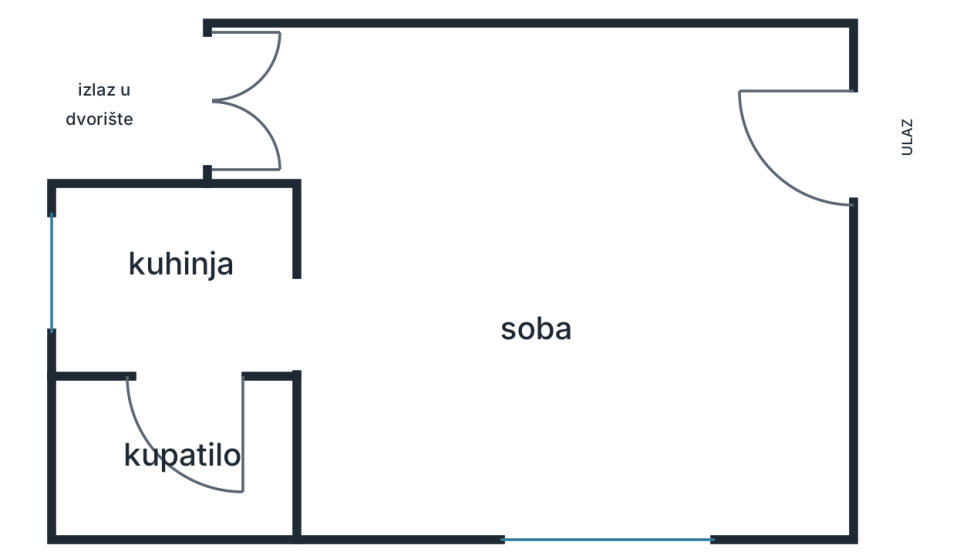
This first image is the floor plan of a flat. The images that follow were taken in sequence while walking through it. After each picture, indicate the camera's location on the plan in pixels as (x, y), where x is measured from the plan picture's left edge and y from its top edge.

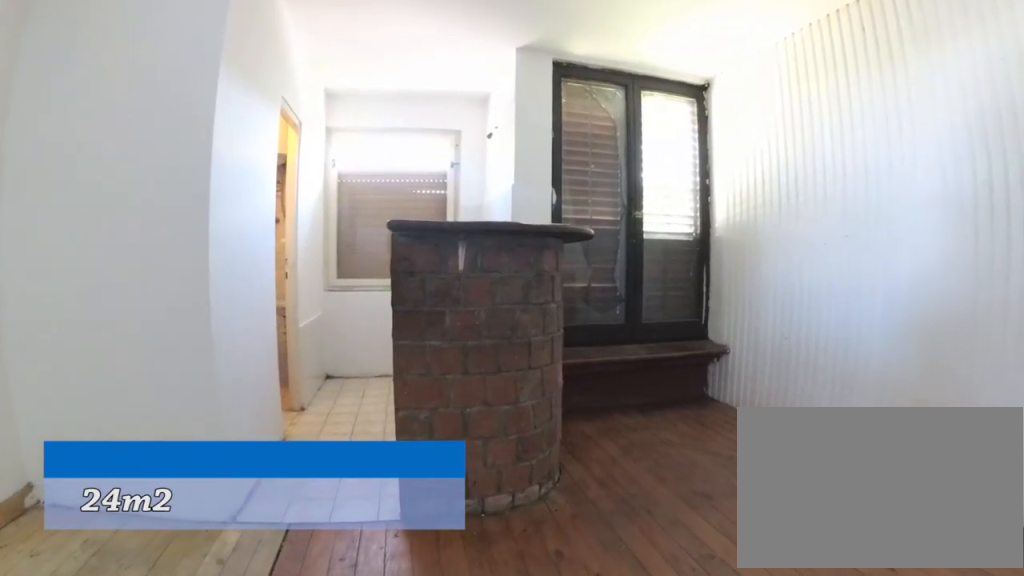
(500, 319)
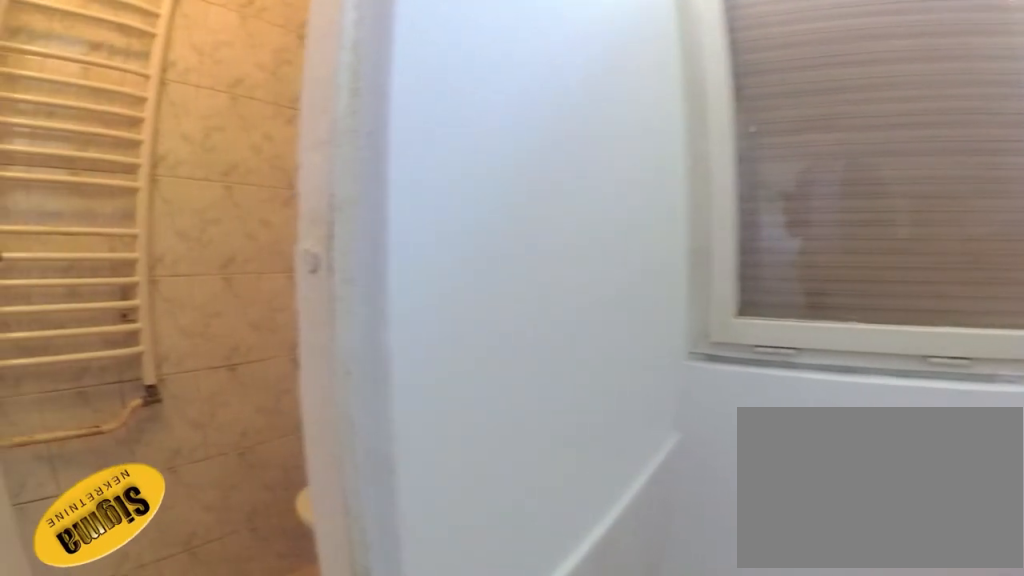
(239, 327)
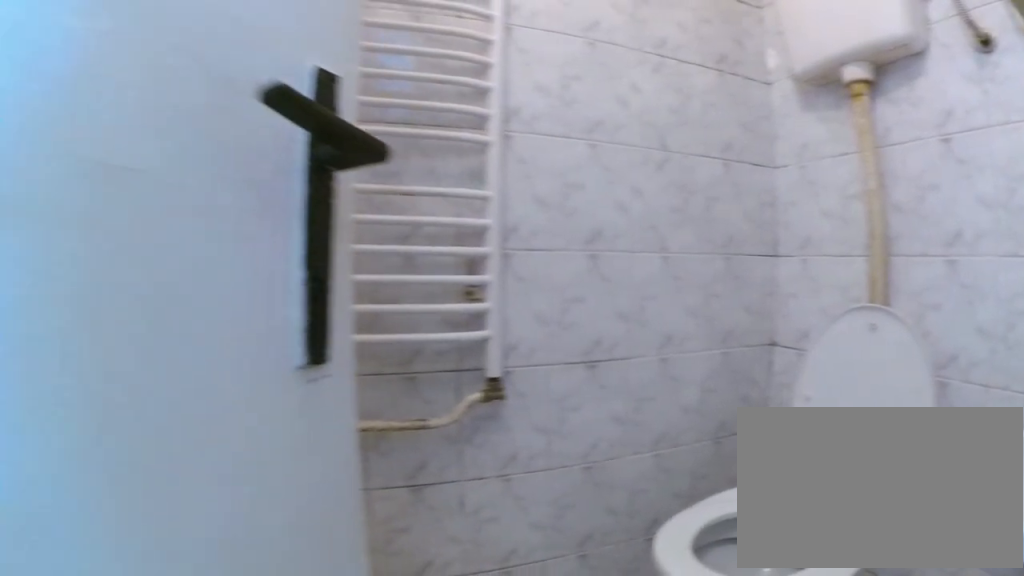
(204, 389)
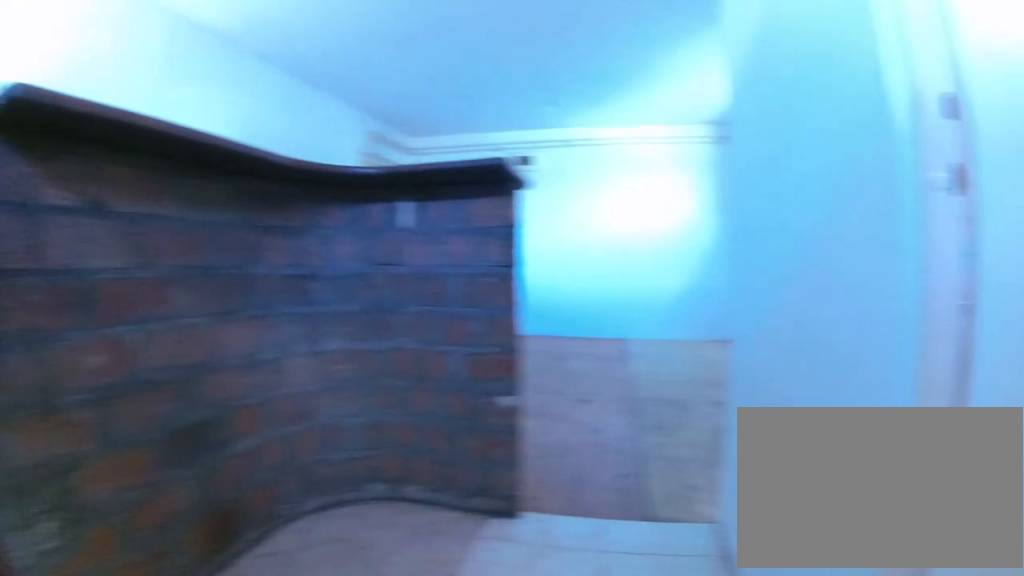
(178, 332)
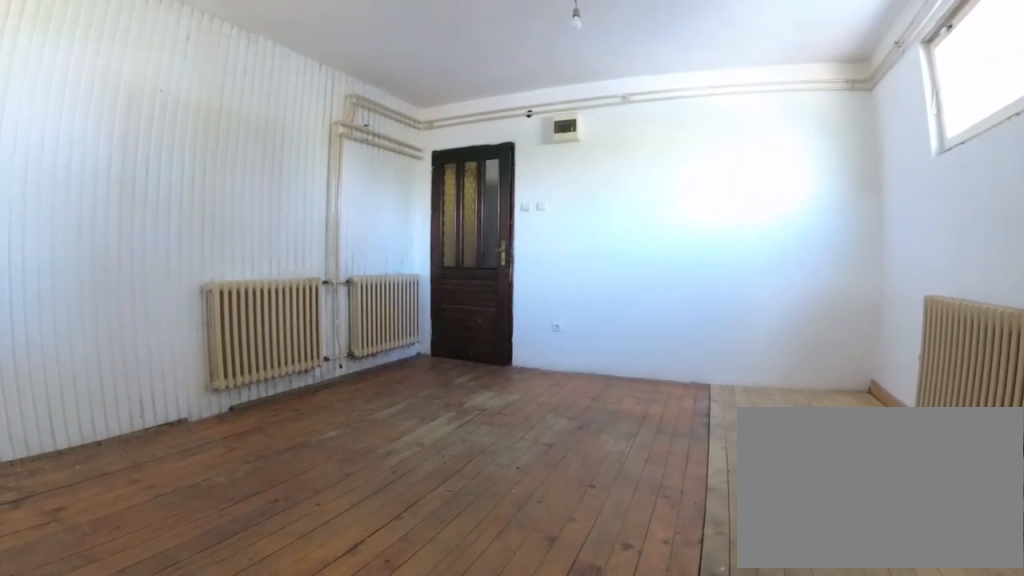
(342, 314)
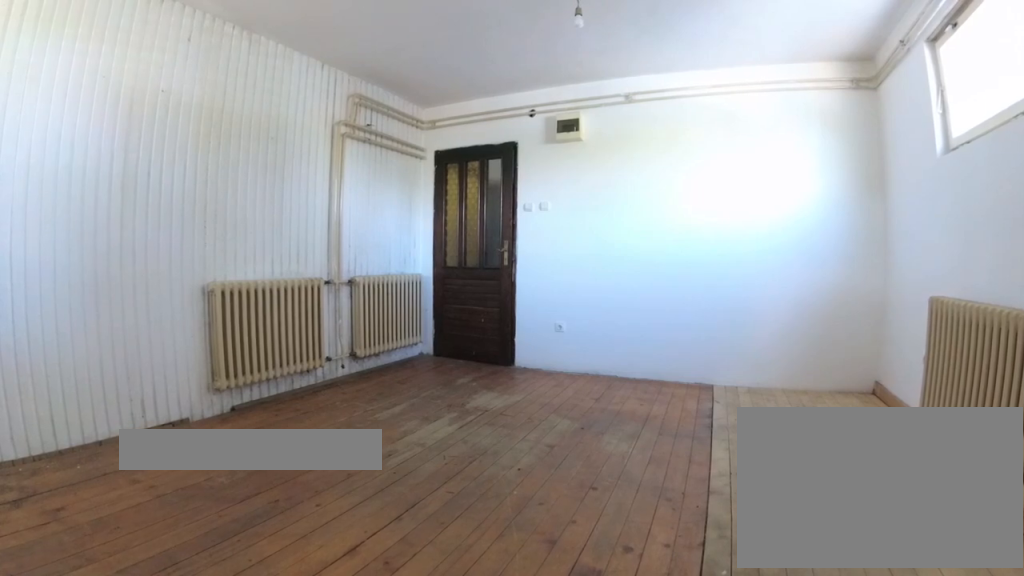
(342, 314)
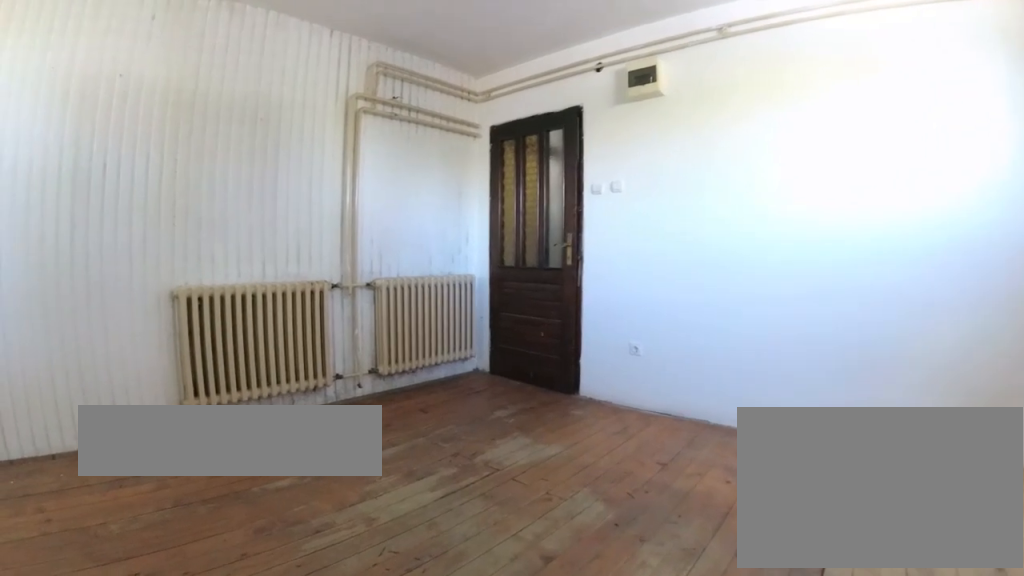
(510, 302)
